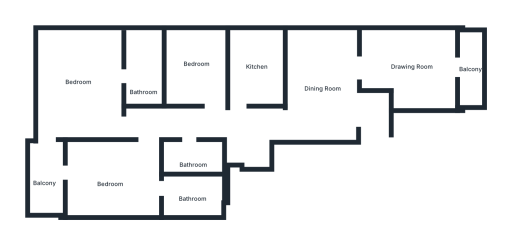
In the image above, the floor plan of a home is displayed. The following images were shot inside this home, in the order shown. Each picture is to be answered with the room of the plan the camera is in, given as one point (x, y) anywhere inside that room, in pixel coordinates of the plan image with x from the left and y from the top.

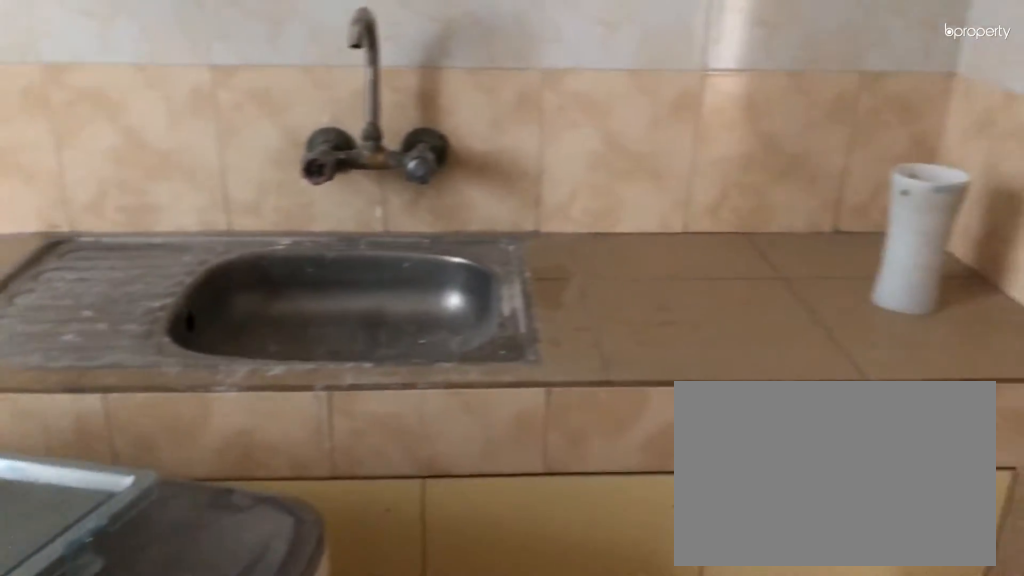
(260, 68)
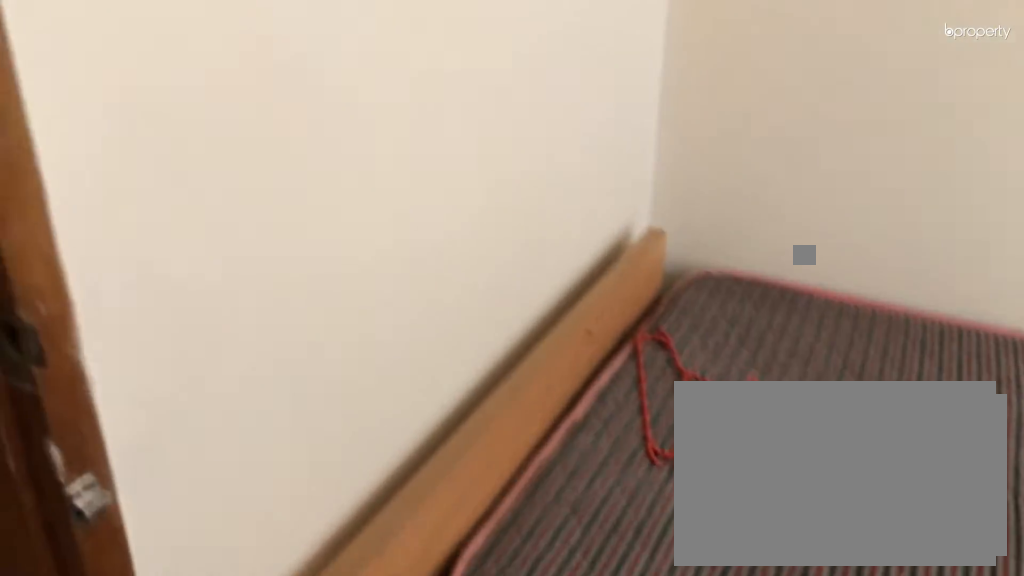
(198, 69)
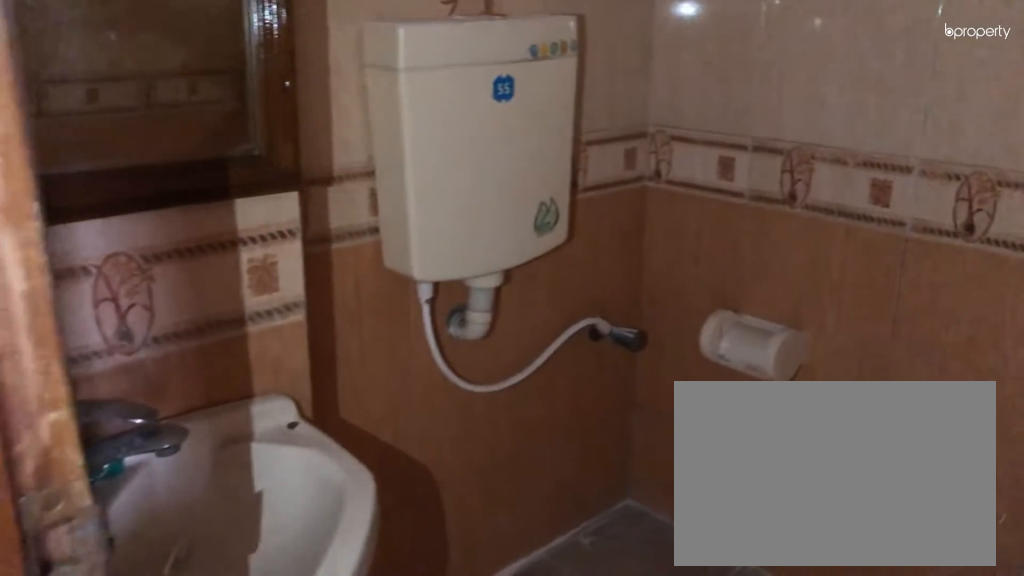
(195, 155)
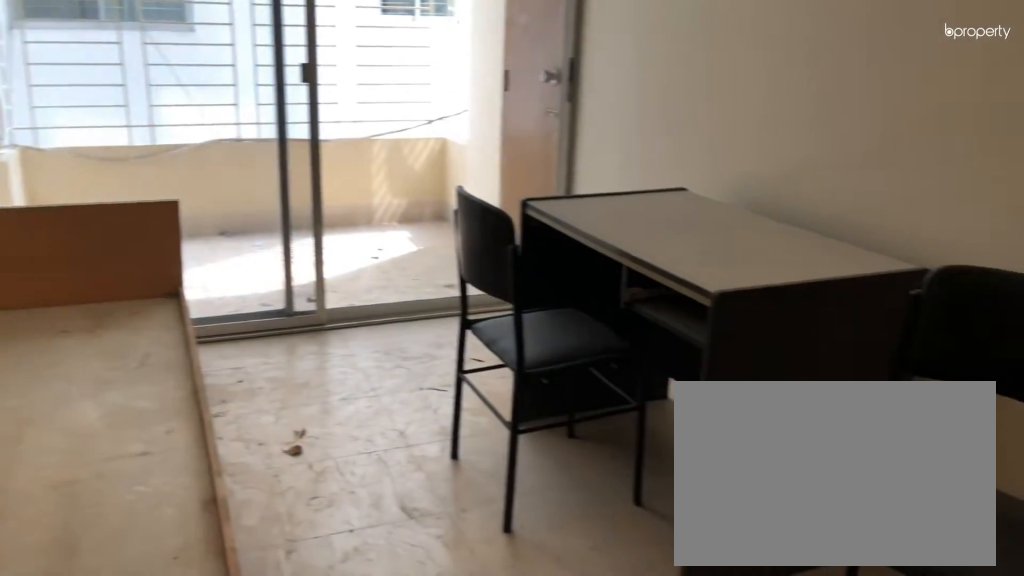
(117, 181)
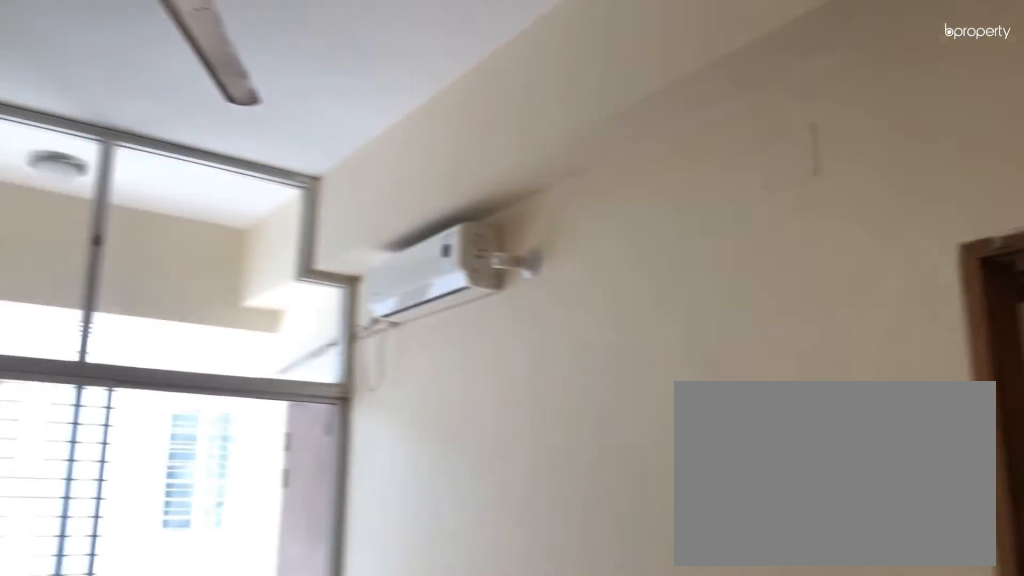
(117, 181)
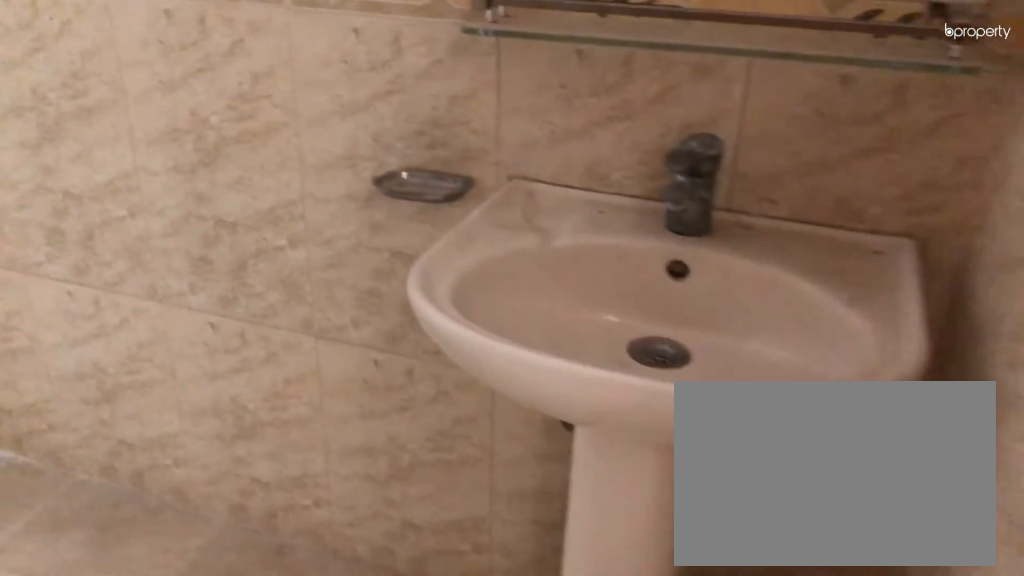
(194, 197)
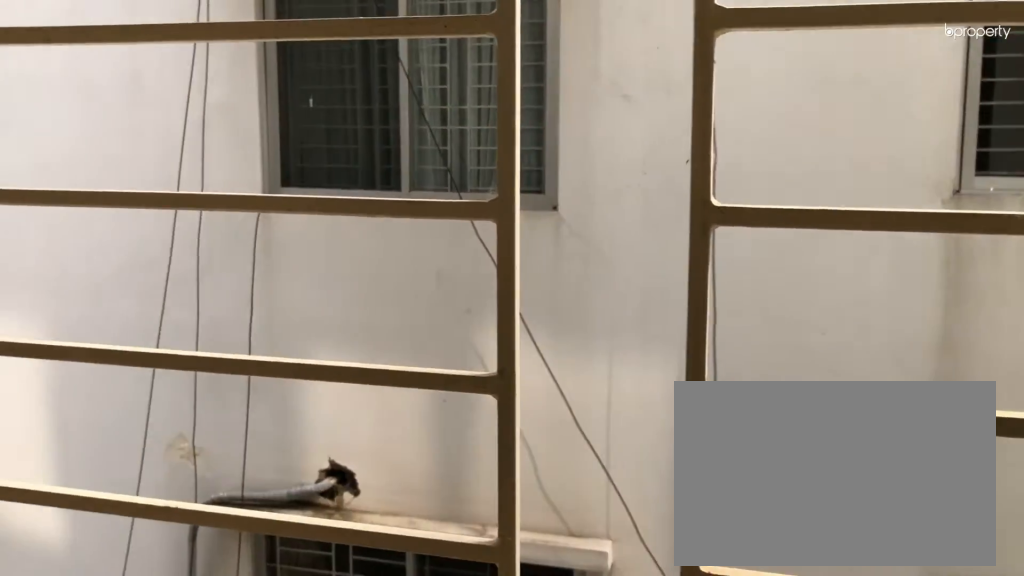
(50, 183)
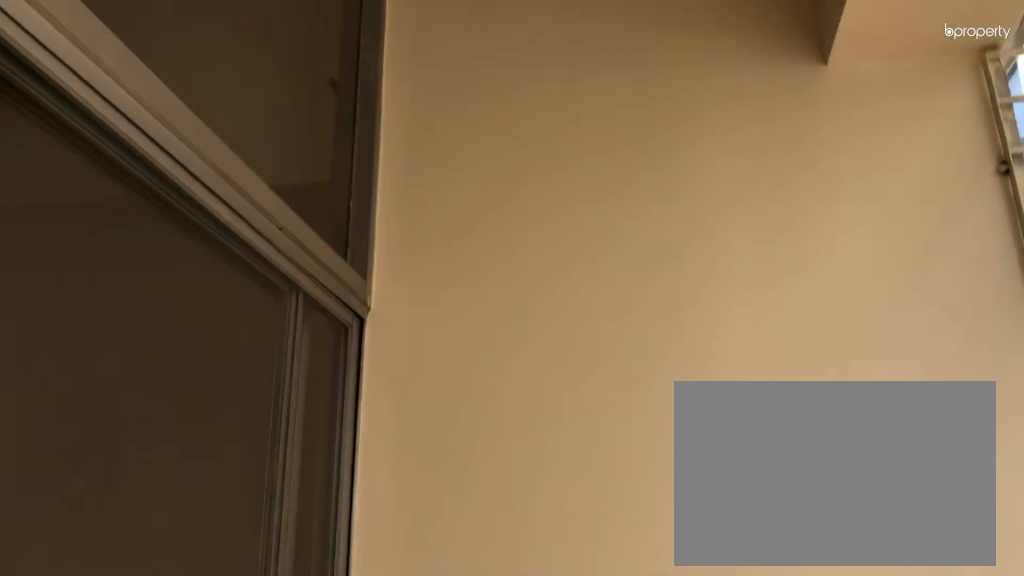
(50, 183)
